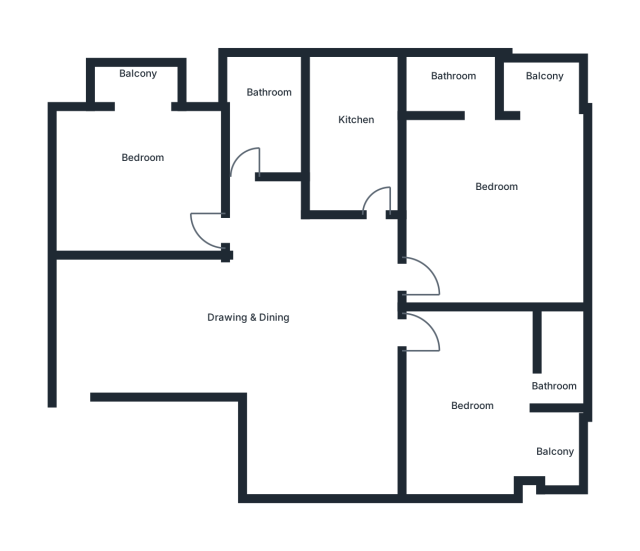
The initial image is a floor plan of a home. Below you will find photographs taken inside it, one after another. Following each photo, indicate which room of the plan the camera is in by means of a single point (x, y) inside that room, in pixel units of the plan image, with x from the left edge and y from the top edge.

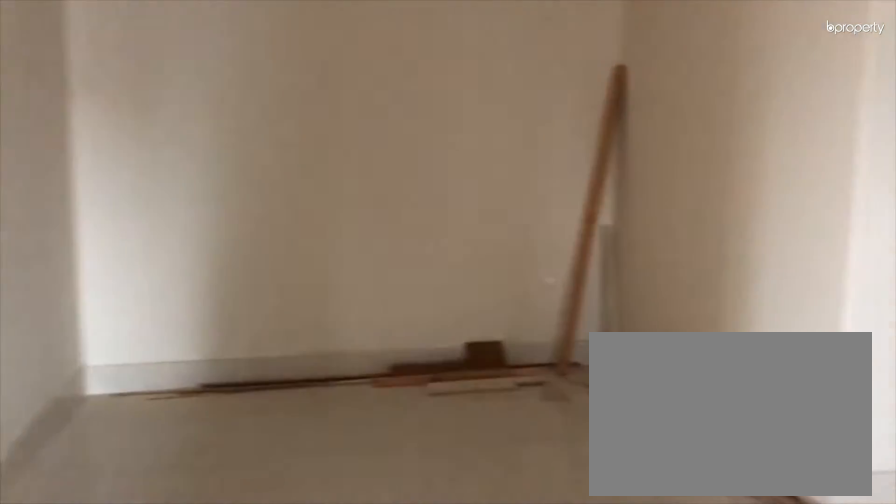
(286, 324)
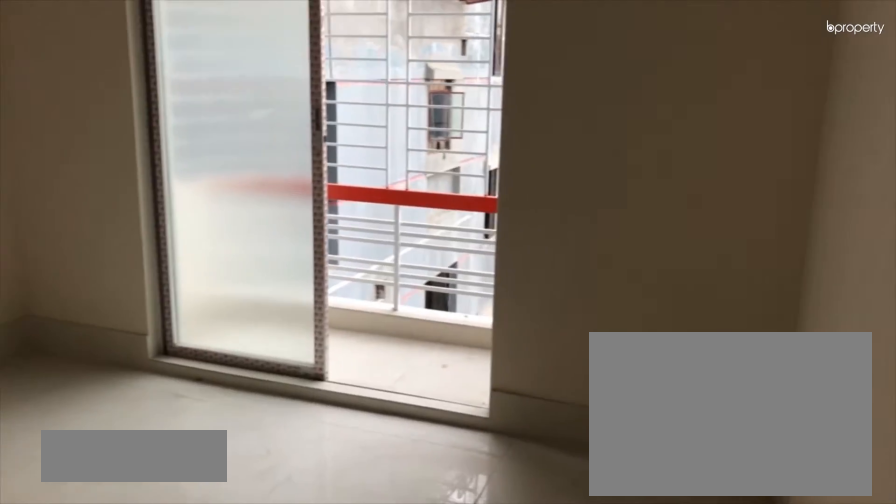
(132, 171)
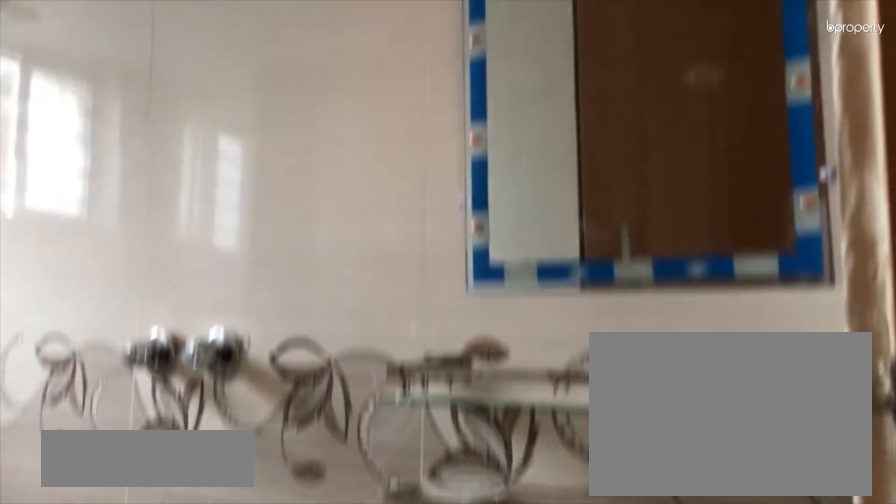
(261, 116)
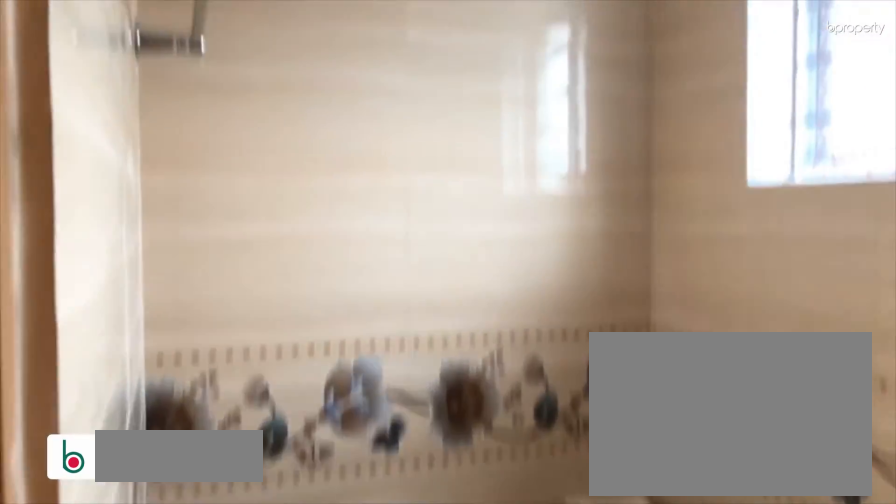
(443, 80)
